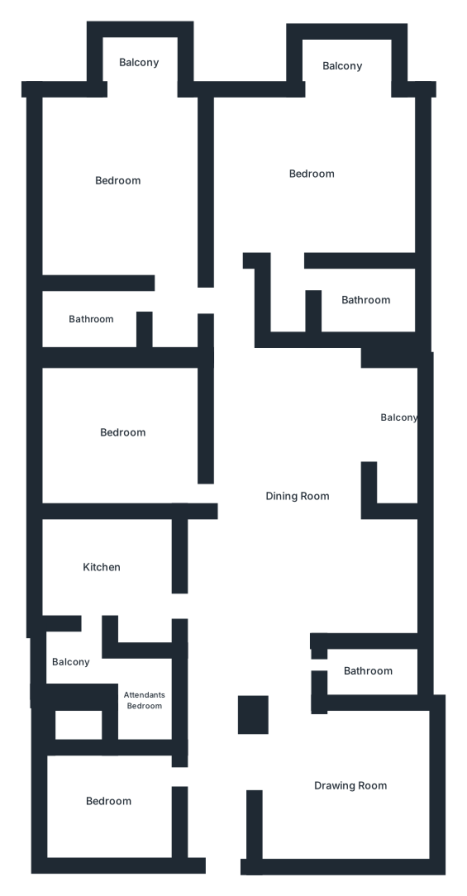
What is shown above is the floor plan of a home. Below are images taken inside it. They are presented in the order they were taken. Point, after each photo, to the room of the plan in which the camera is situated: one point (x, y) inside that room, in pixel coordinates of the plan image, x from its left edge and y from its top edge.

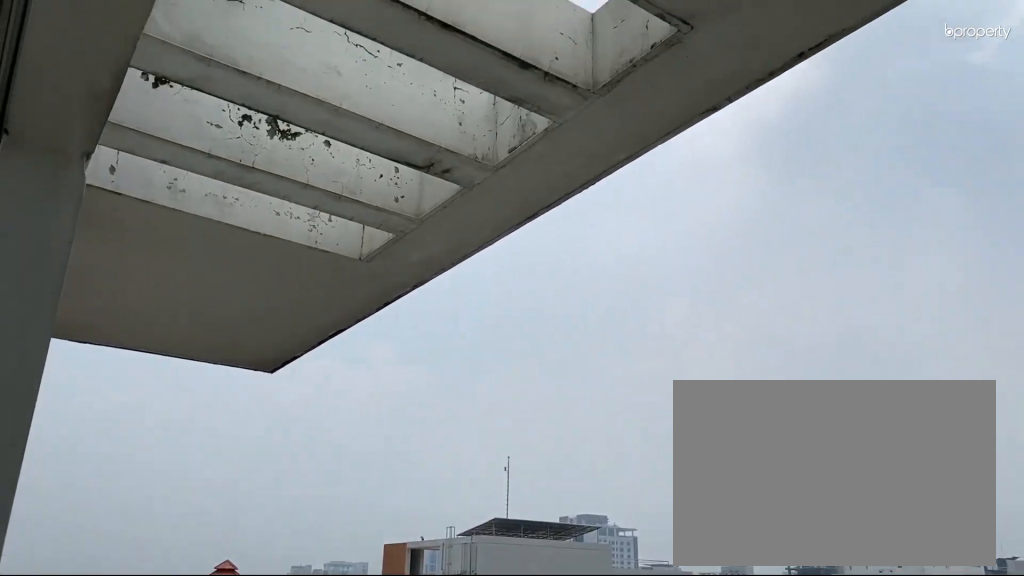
(140, 63)
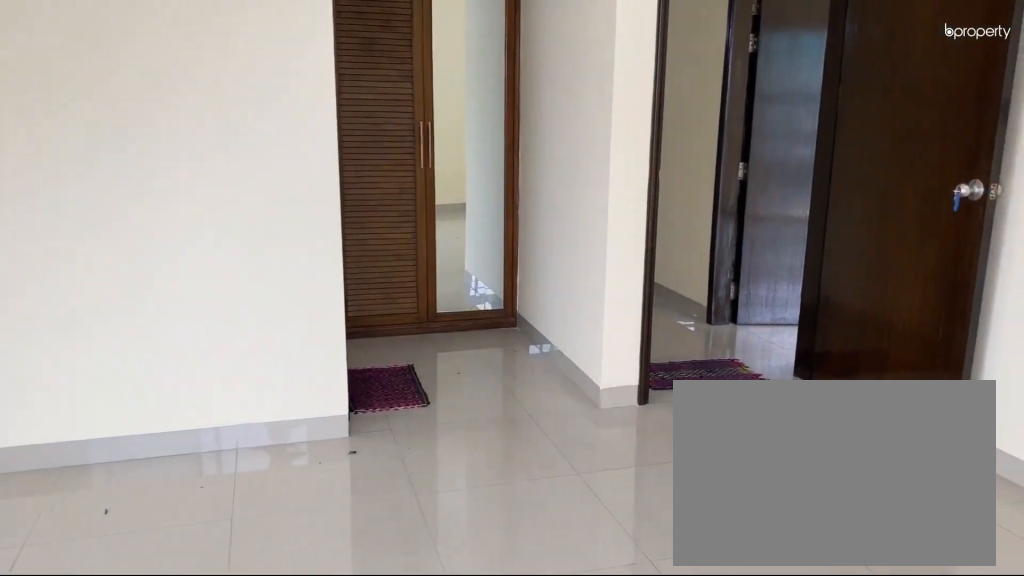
(311, 173)
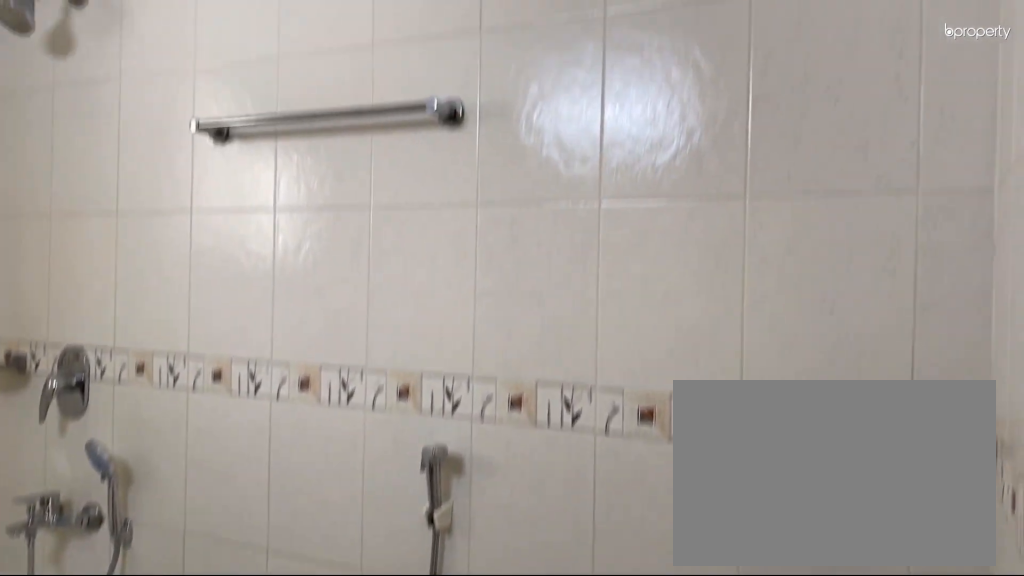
(363, 300)
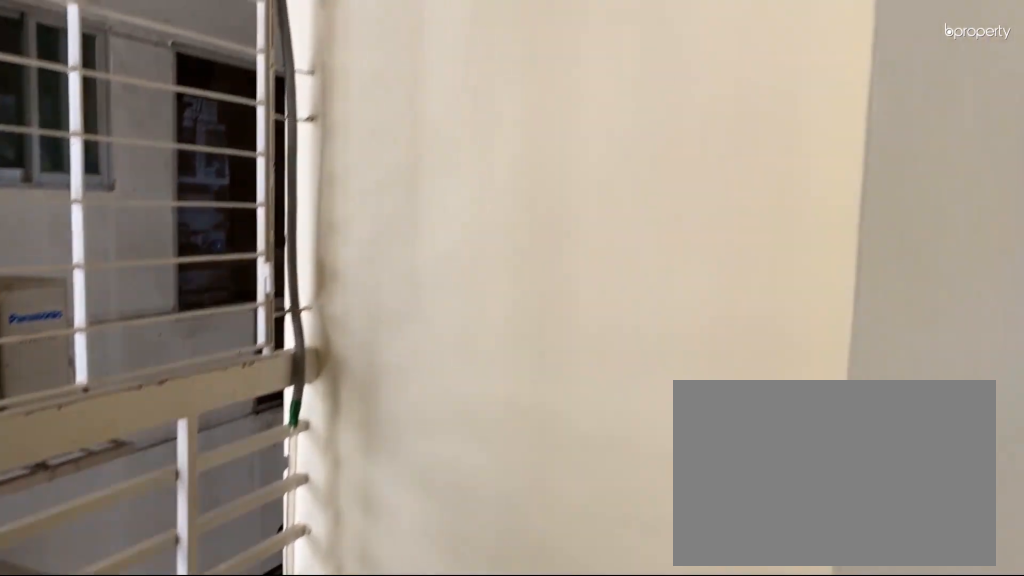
(396, 417)
